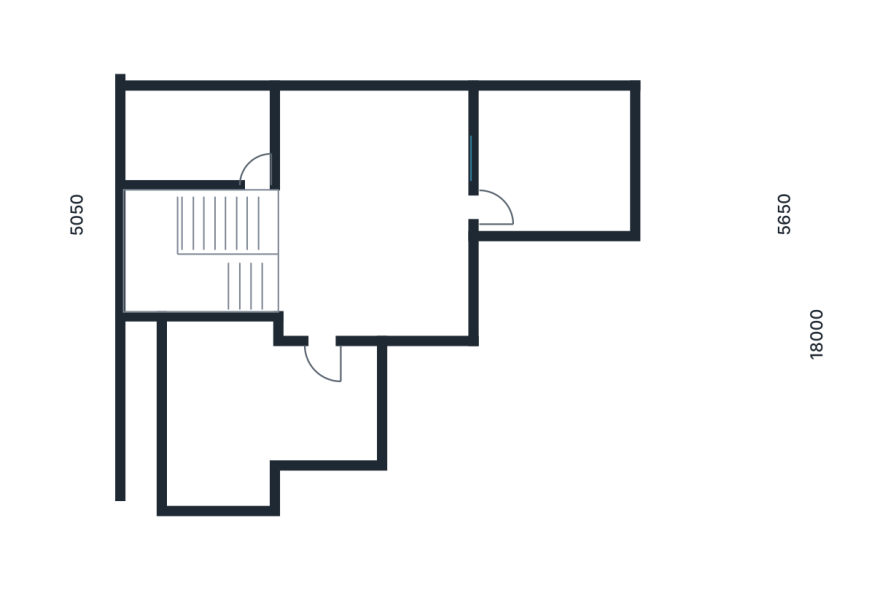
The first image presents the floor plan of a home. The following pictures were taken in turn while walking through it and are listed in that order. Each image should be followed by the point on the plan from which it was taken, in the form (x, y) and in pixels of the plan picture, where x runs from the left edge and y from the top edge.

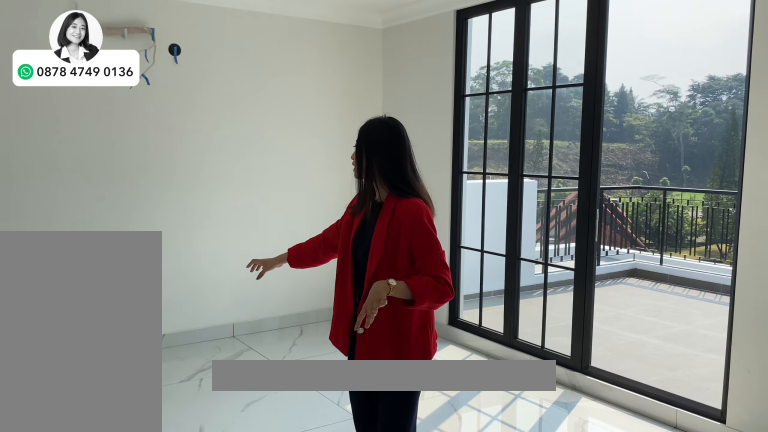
(362, 164)
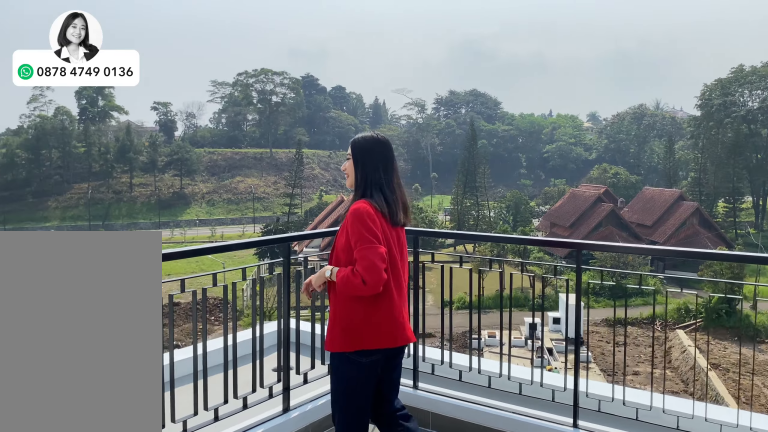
(552, 146)
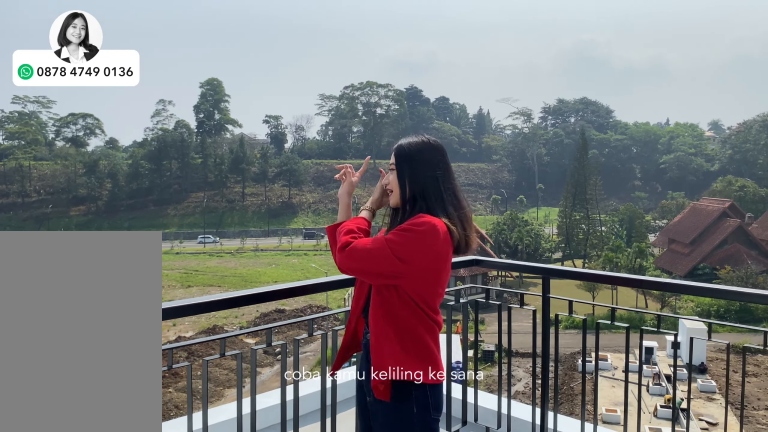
(552, 146)
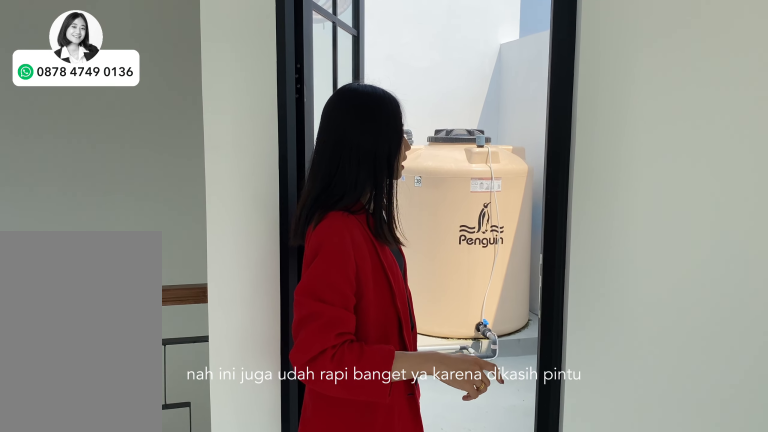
(368, 210)
